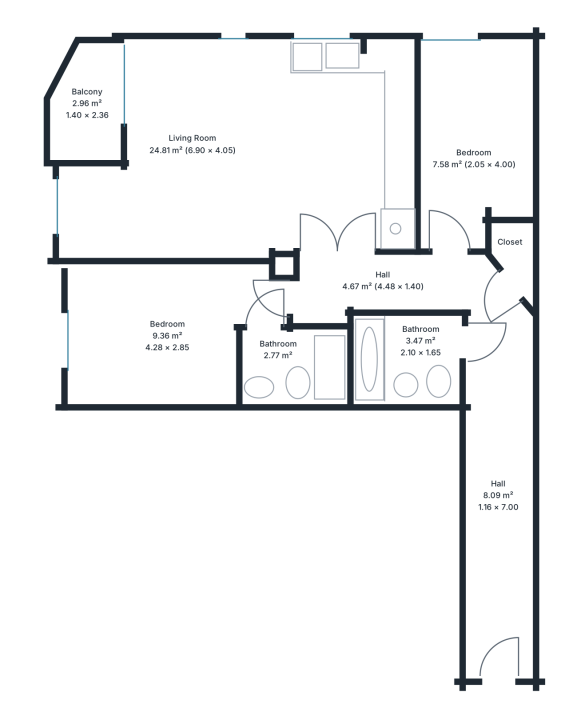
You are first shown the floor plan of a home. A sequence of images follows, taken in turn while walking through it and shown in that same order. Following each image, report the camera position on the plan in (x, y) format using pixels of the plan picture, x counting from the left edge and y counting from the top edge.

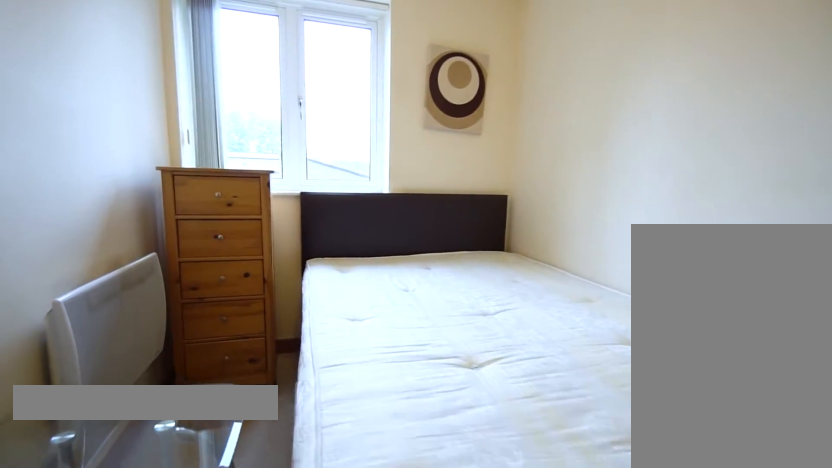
(455, 166)
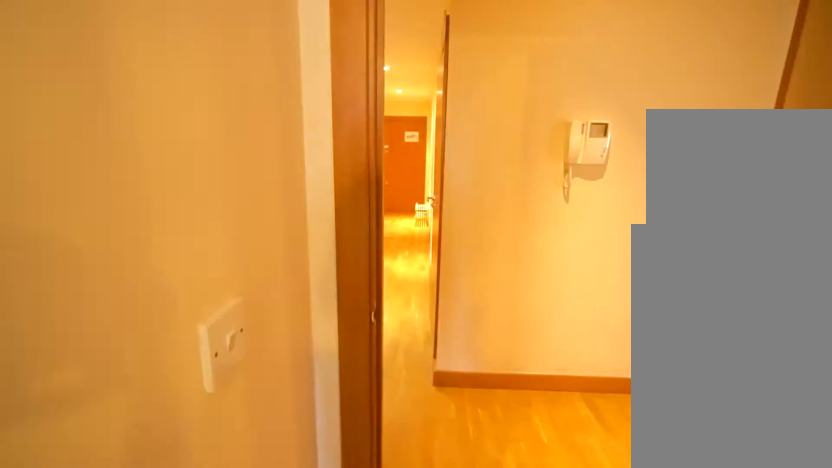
(455, 228)
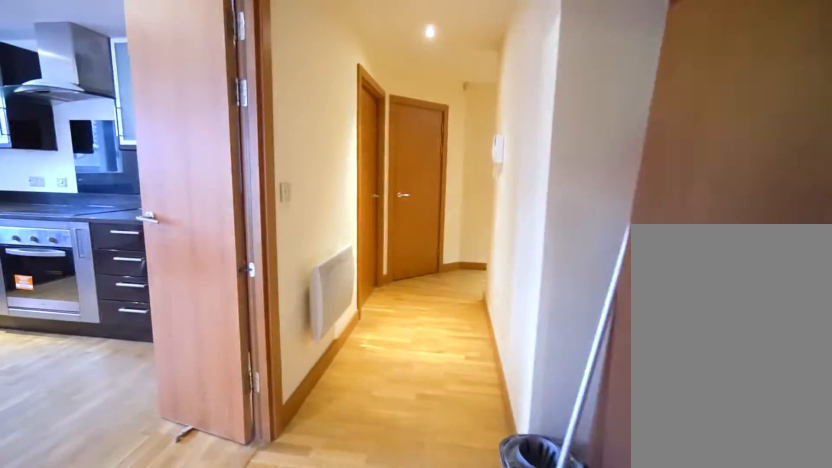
(265, 298)
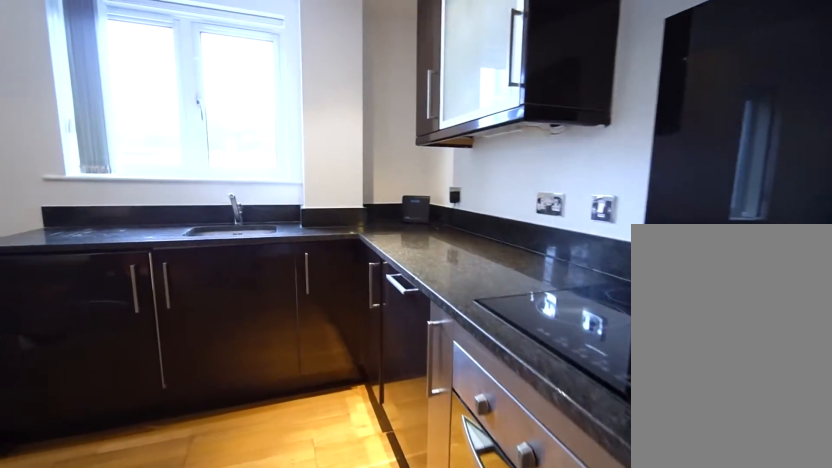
(357, 168)
